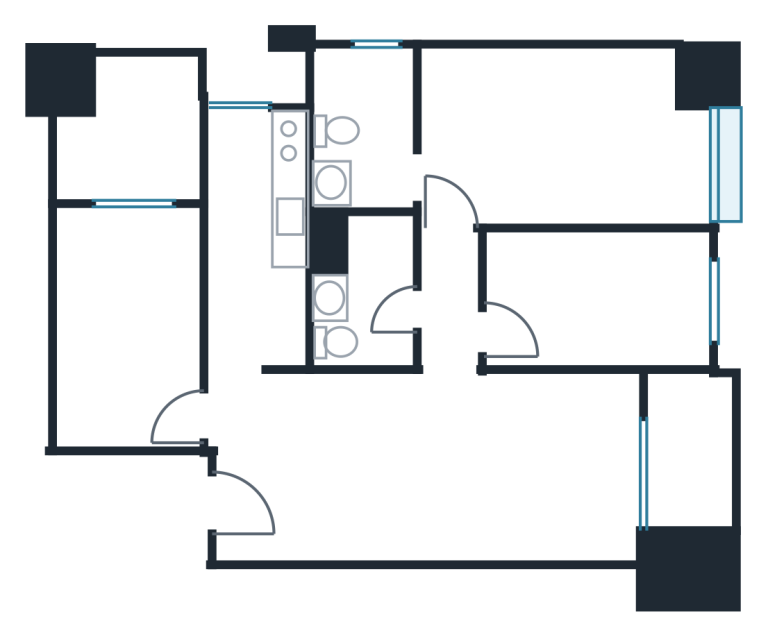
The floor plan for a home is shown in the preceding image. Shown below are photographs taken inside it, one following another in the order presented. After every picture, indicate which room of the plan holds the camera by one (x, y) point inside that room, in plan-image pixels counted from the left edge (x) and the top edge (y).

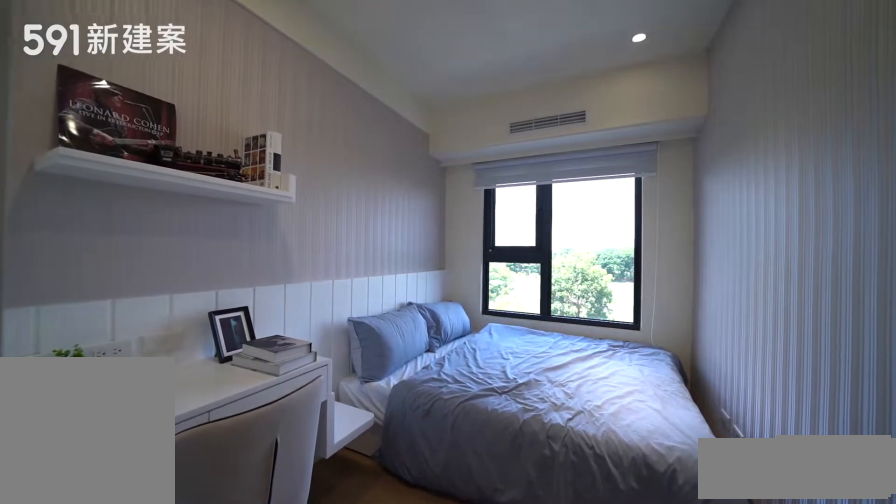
(604, 295)
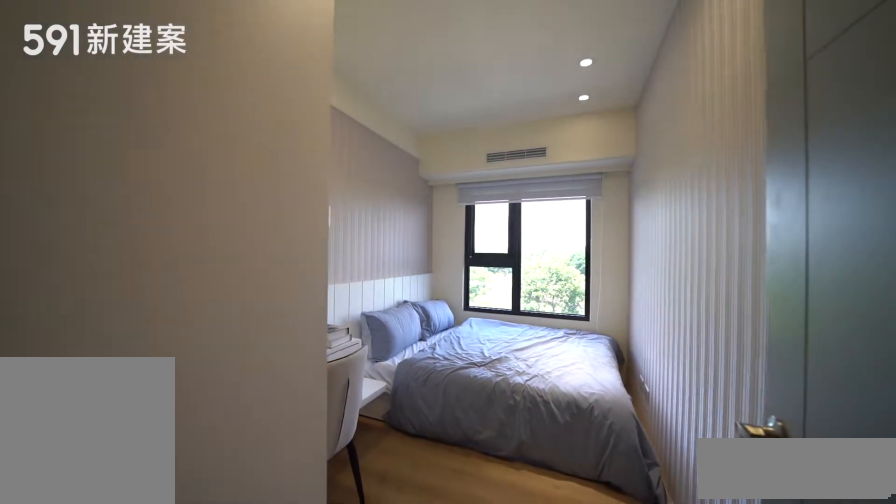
(604, 295)
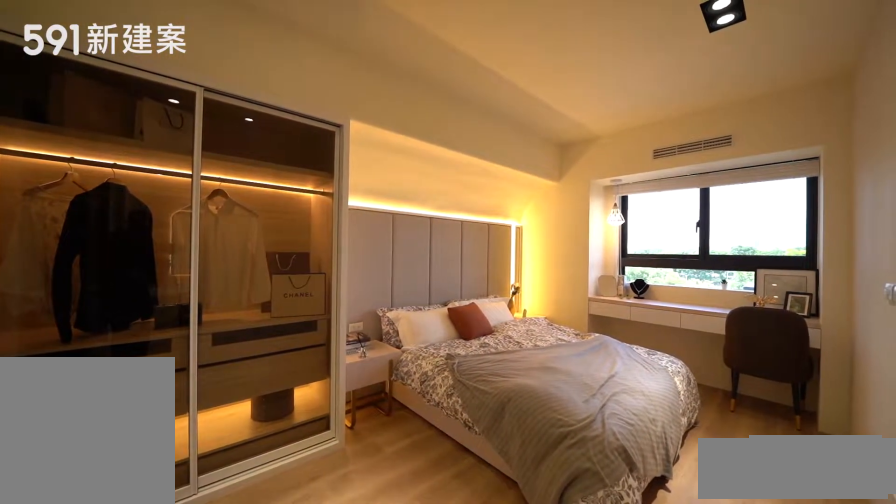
(574, 137)
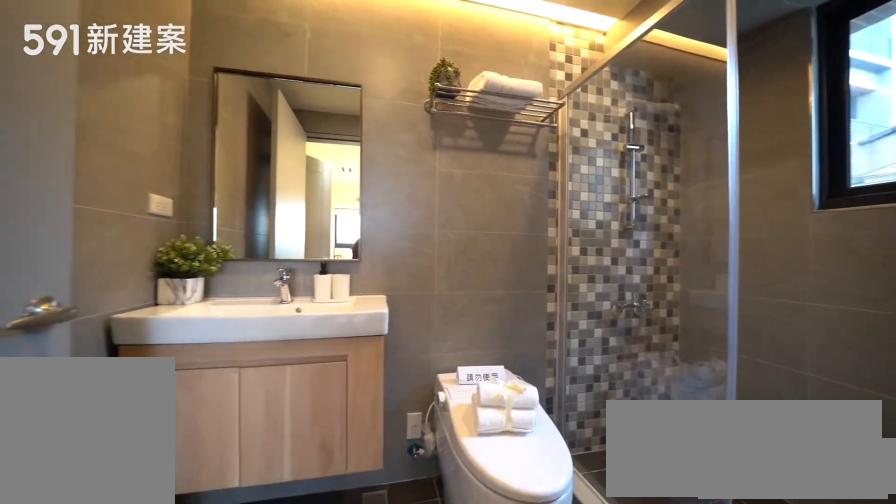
(364, 120)
